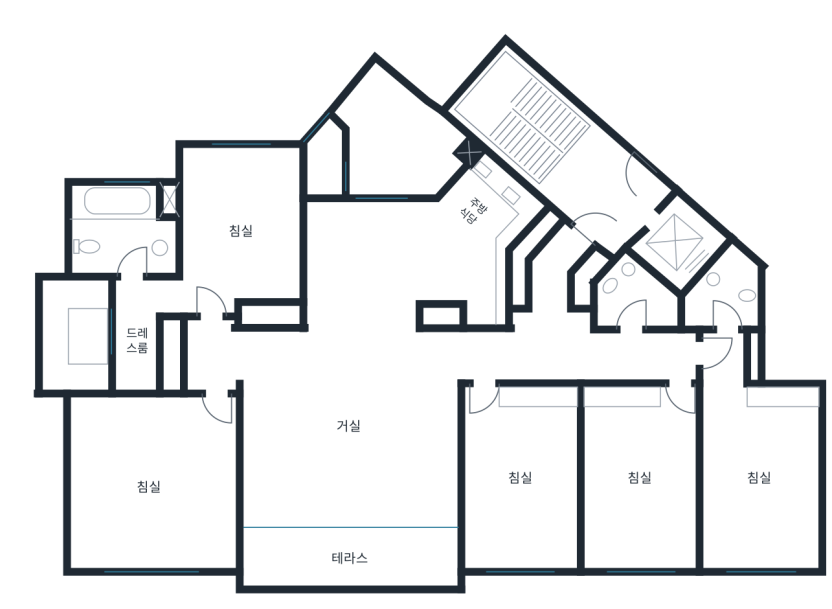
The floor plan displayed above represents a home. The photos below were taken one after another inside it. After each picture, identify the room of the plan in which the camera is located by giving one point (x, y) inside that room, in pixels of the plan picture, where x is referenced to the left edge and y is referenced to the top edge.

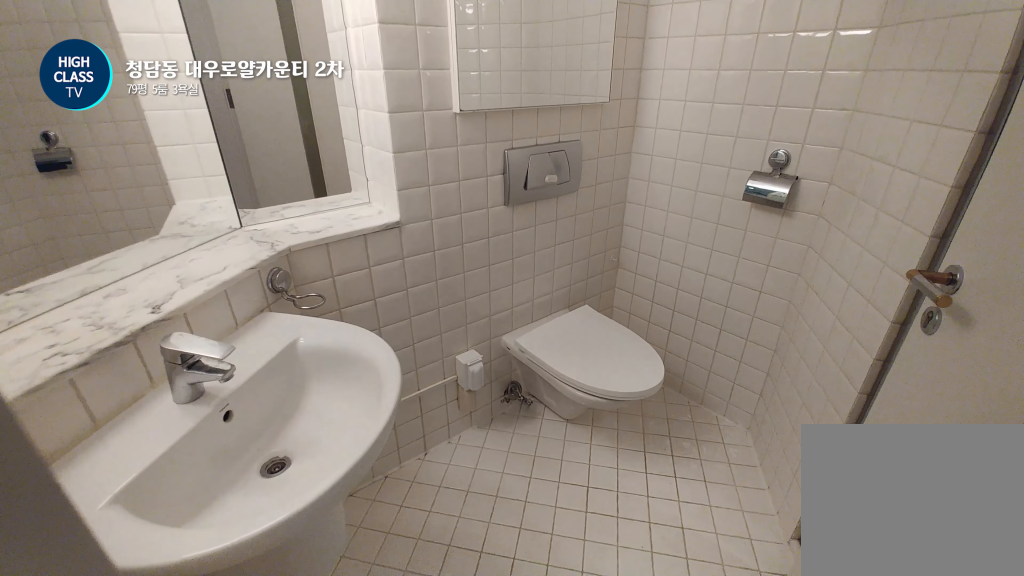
(633, 298)
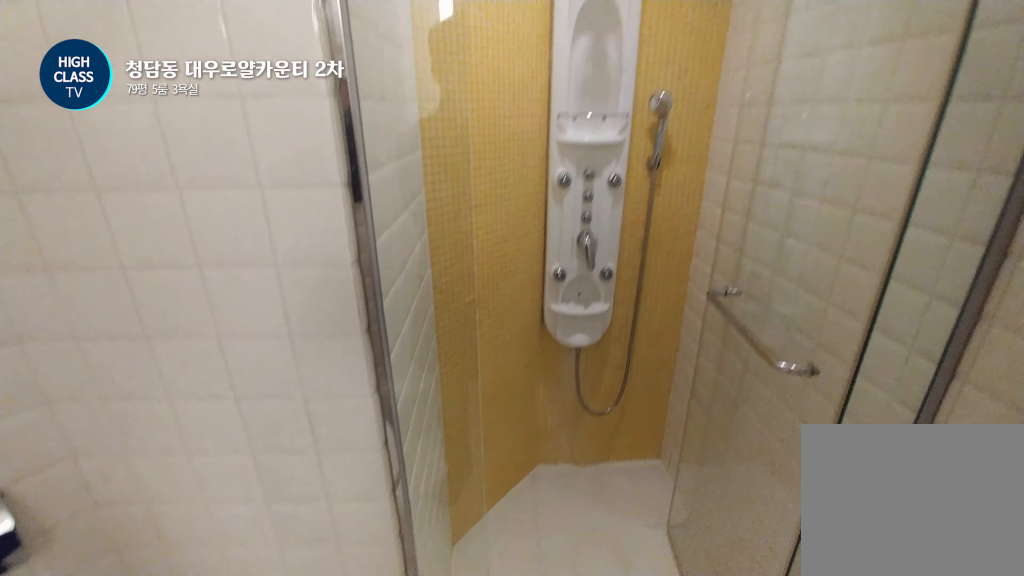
(633, 298)
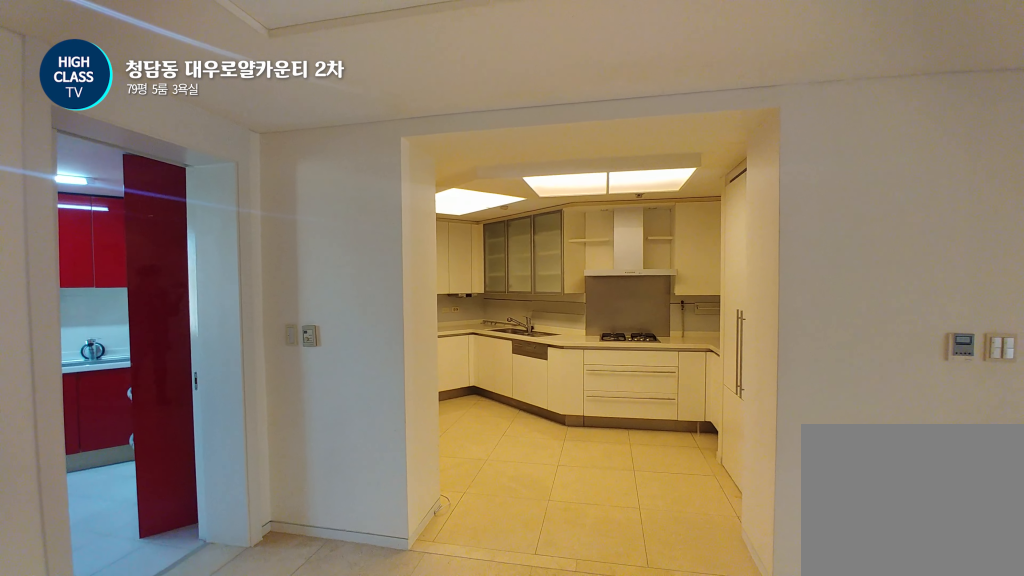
(417, 255)
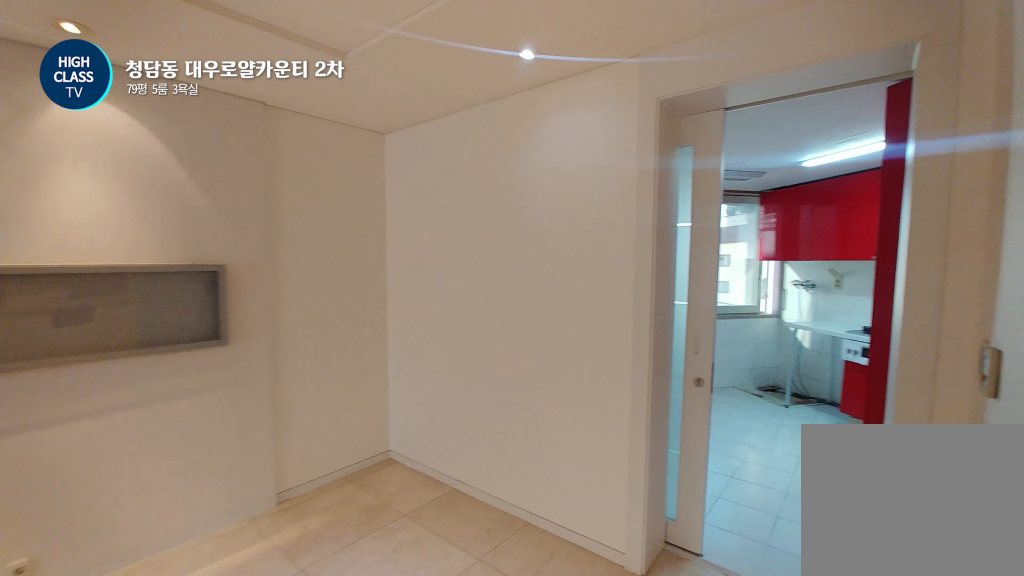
(417, 255)
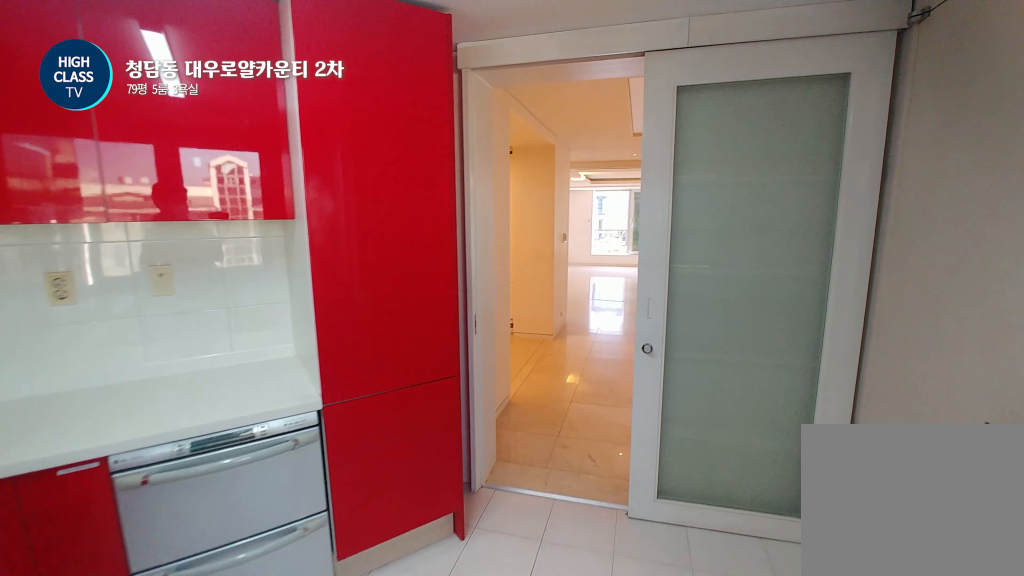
(400, 140)
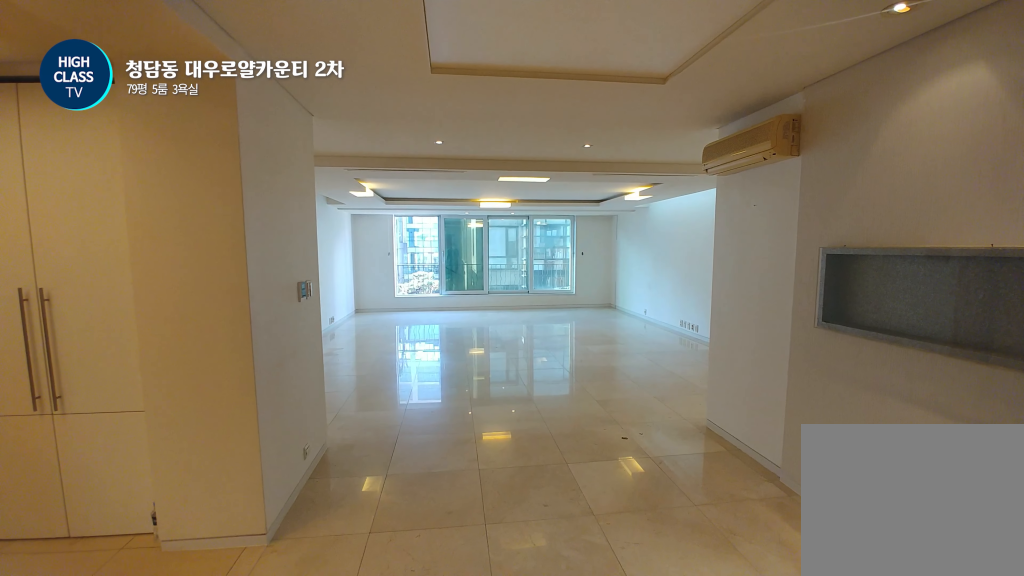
(405, 342)
